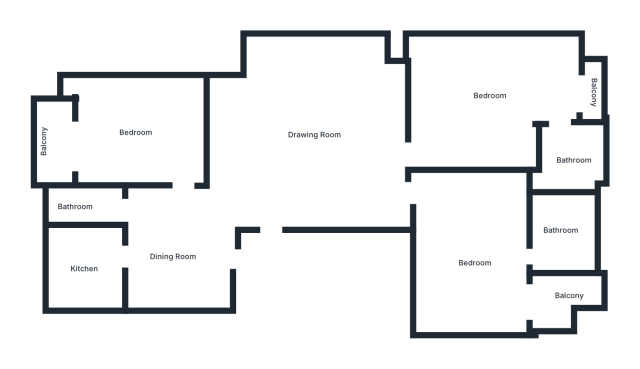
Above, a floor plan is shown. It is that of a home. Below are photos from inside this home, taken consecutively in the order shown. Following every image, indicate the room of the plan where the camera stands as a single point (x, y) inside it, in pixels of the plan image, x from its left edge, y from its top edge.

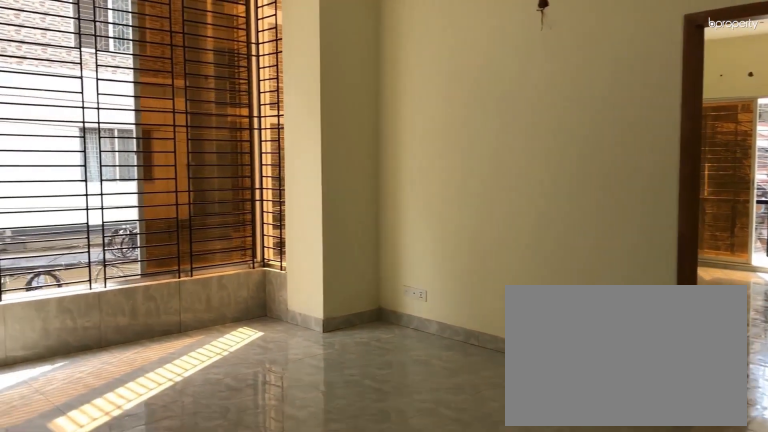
(319, 131)
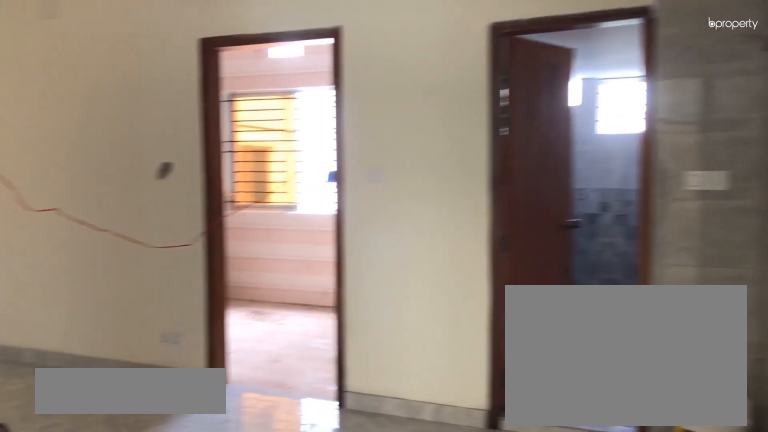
(176, 255)
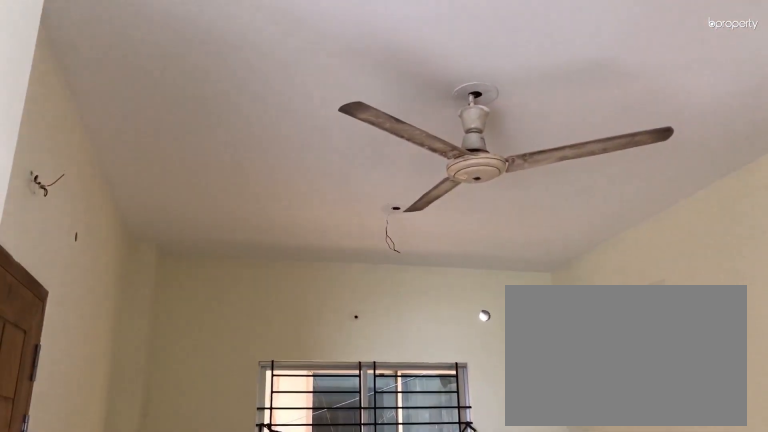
(176, 255)
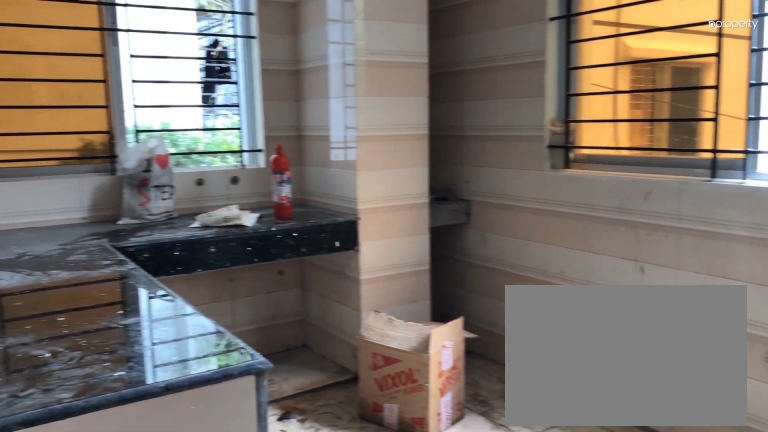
(87, 266)
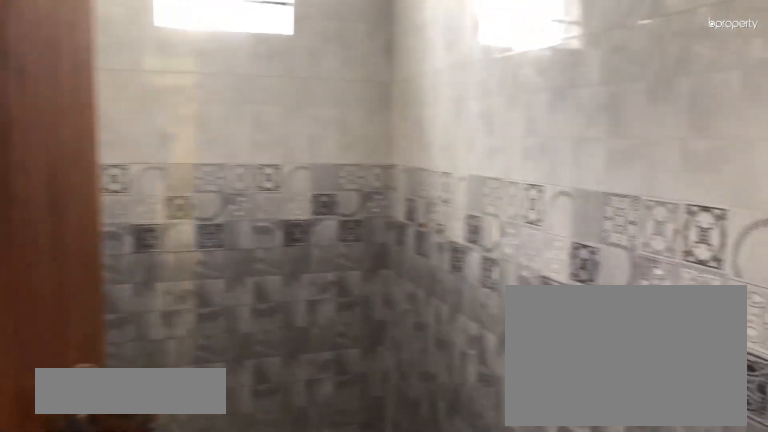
(82, 204)
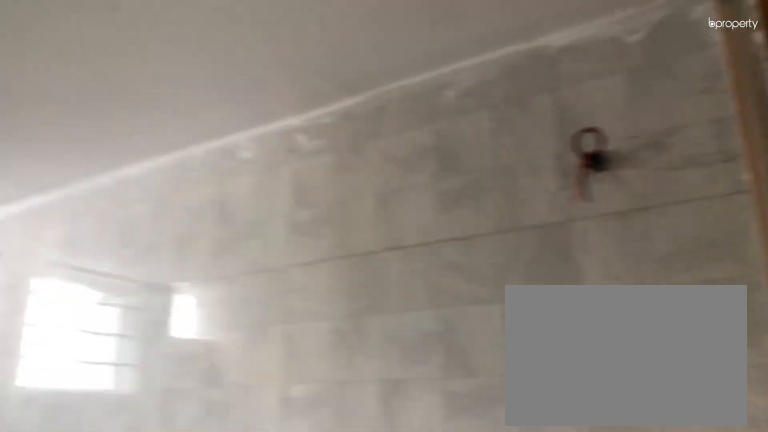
(82, 204)
